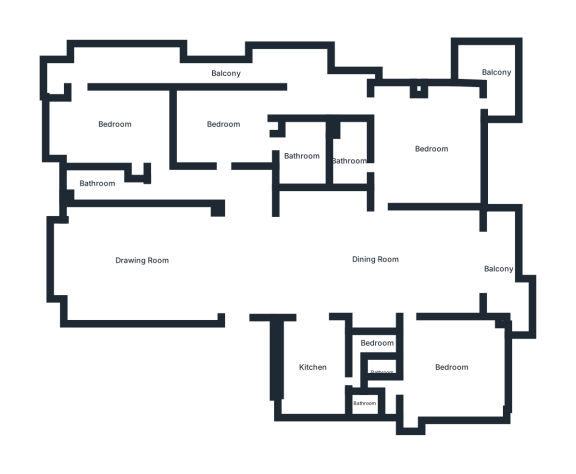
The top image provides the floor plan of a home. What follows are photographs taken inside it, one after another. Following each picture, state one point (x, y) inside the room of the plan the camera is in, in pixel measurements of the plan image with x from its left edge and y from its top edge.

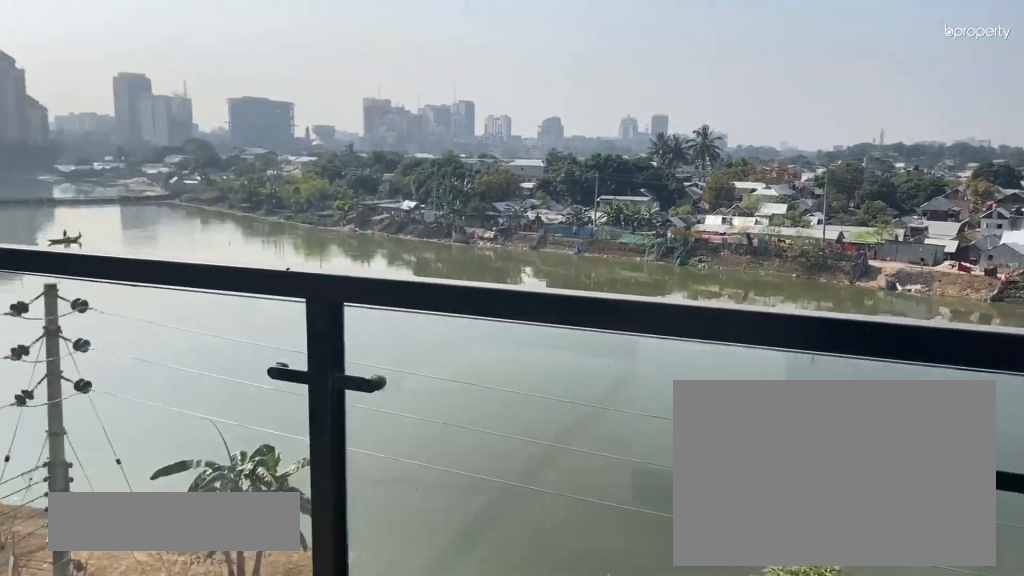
(496, 72)
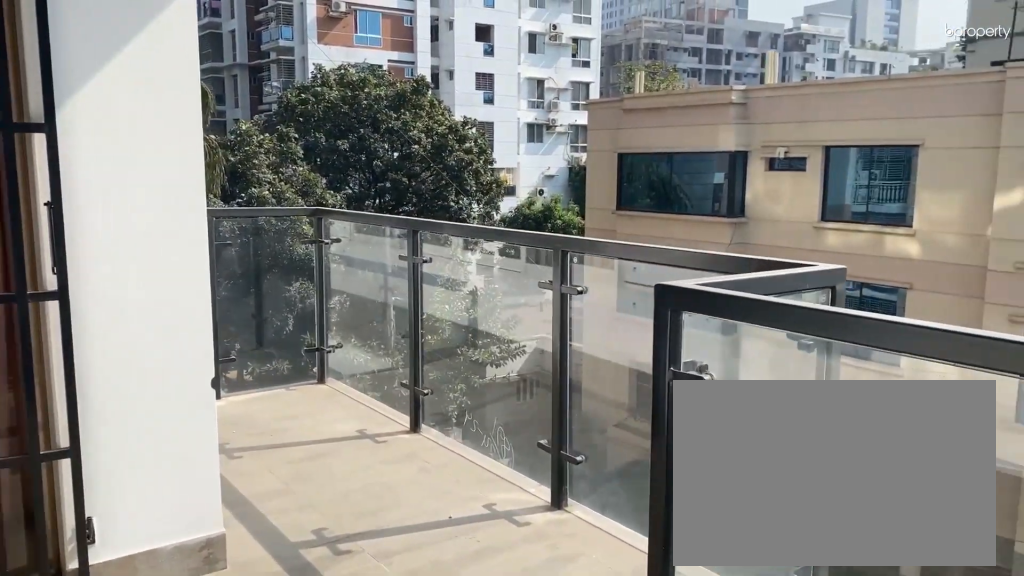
(225, 75)
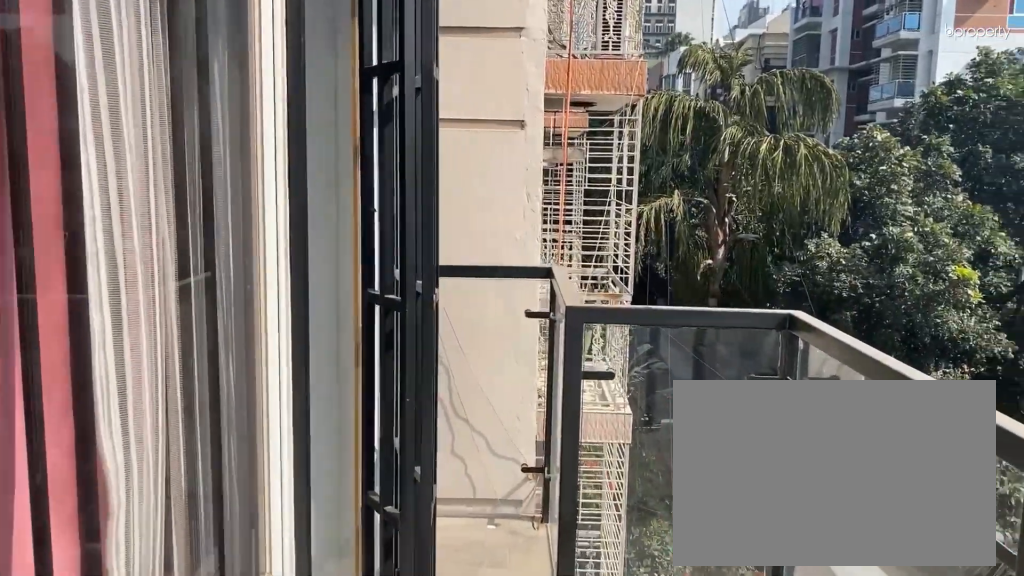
(225, 75)
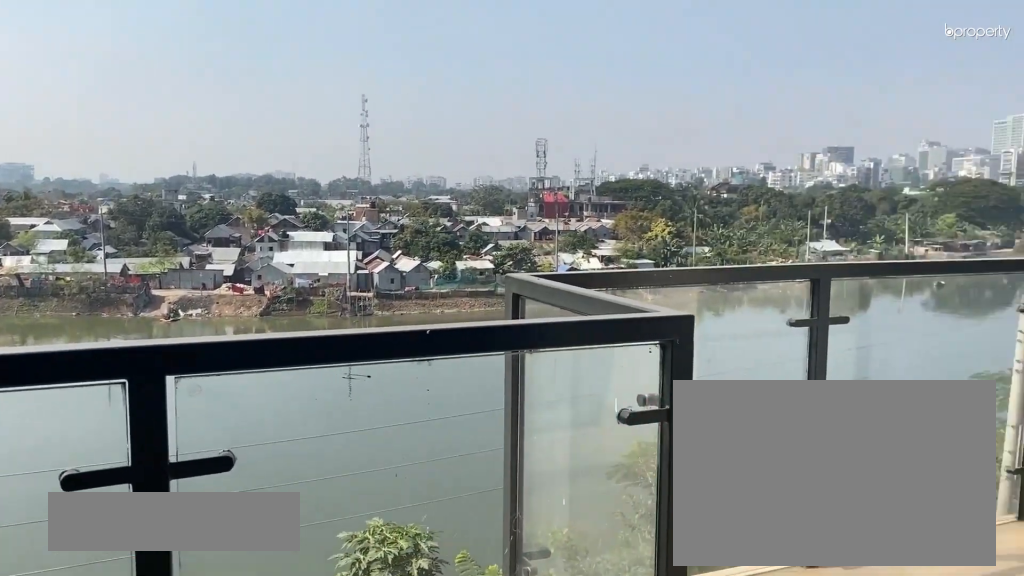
(499, 268)
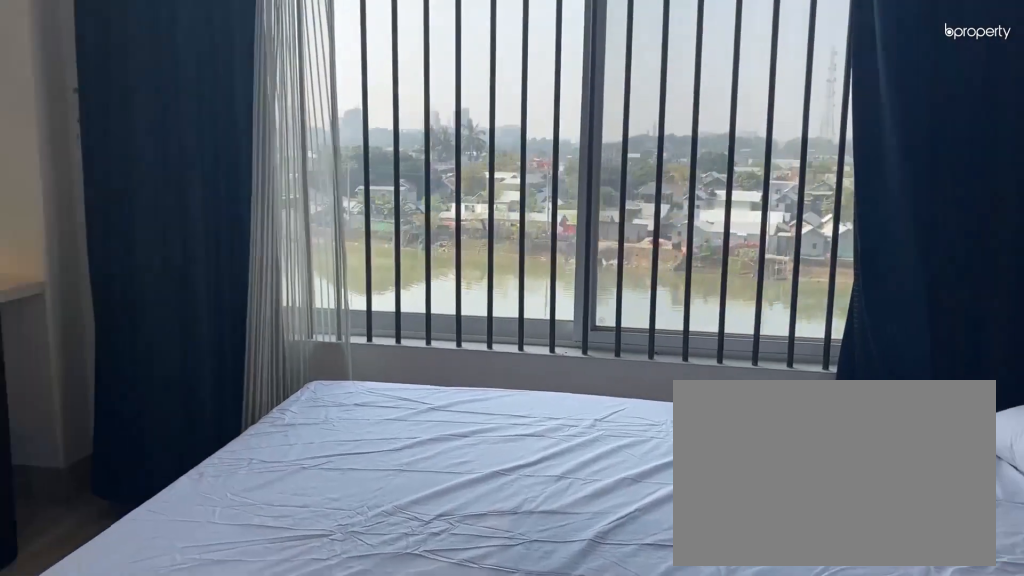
(448, 368)
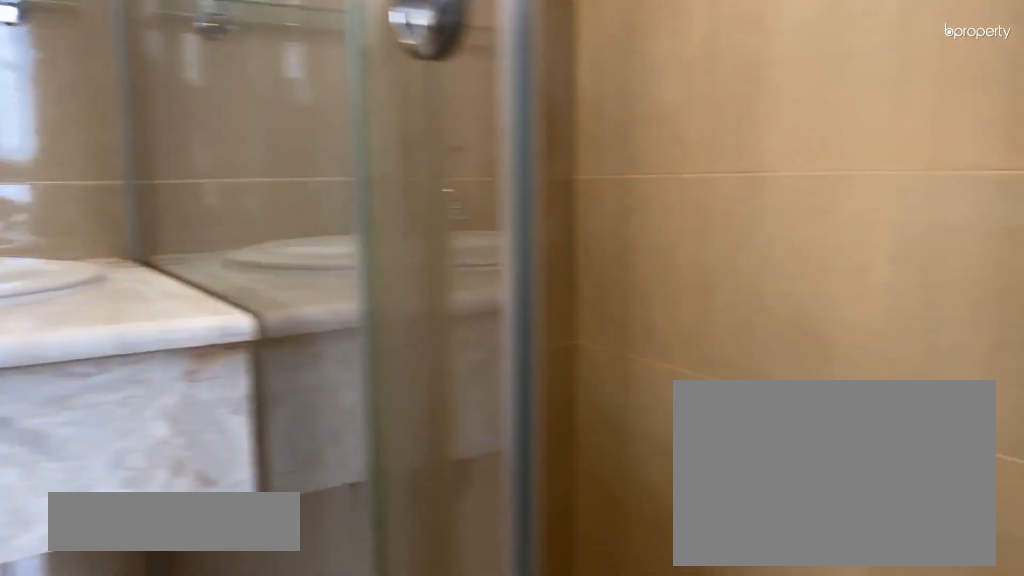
(382, 374)
